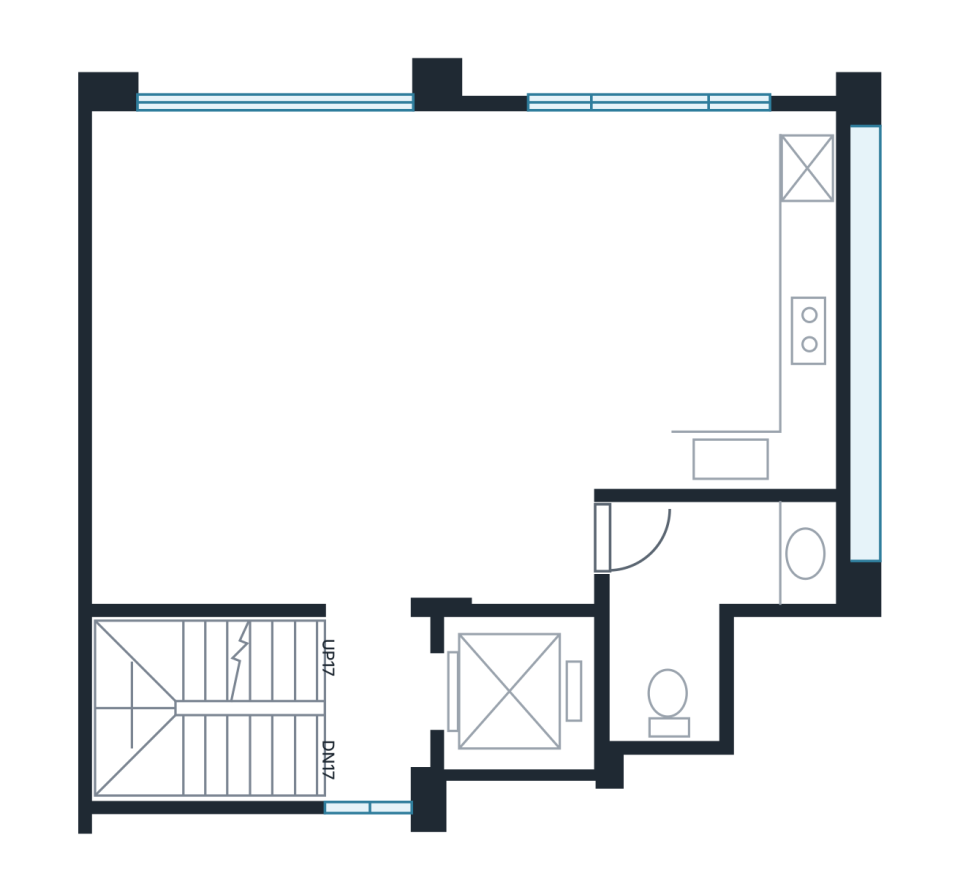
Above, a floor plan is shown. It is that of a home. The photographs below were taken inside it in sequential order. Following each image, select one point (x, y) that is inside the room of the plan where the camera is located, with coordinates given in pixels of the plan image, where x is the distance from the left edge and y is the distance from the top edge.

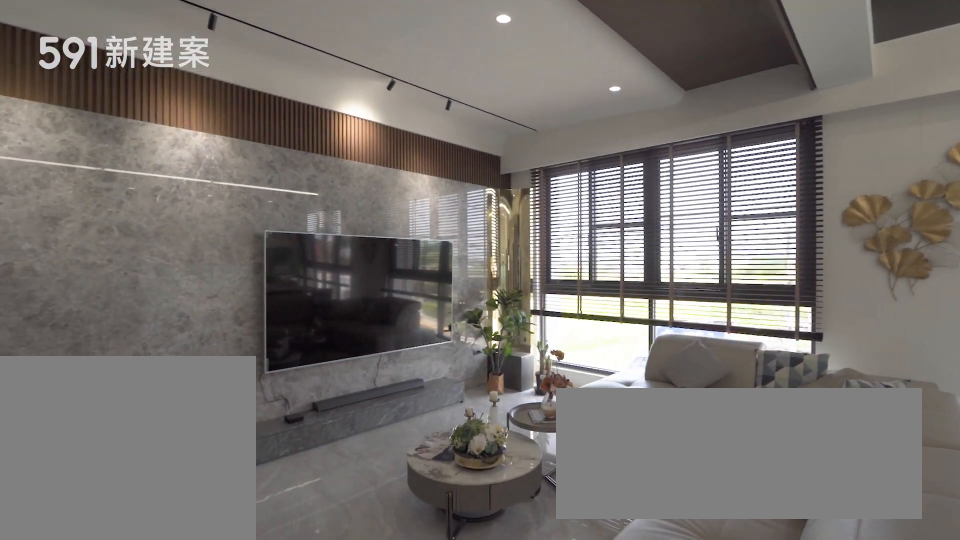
(341, 359)
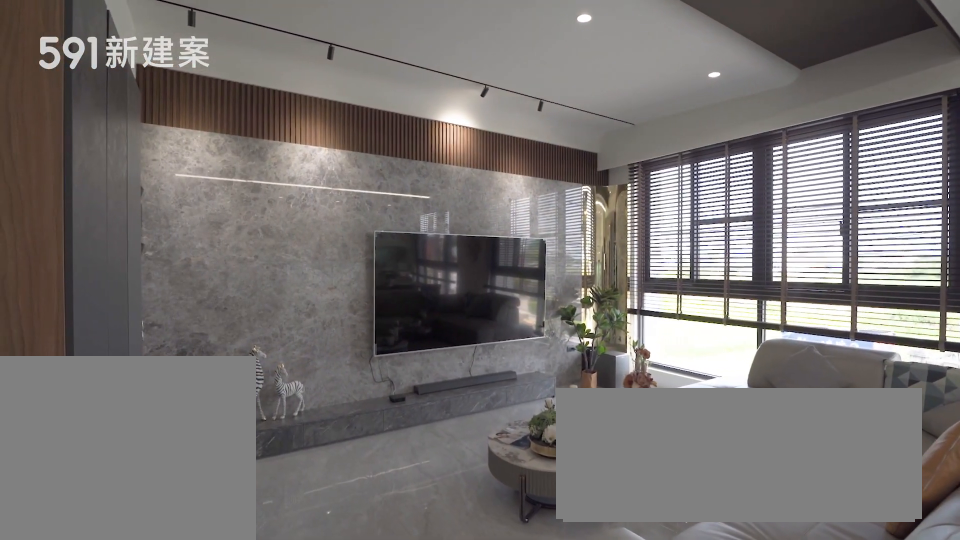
(341, 359)
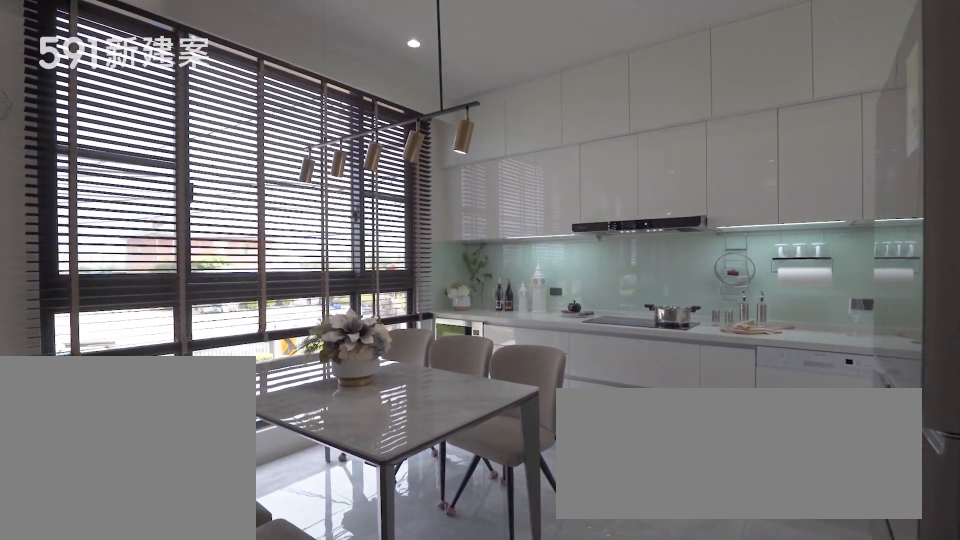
(713, 299)
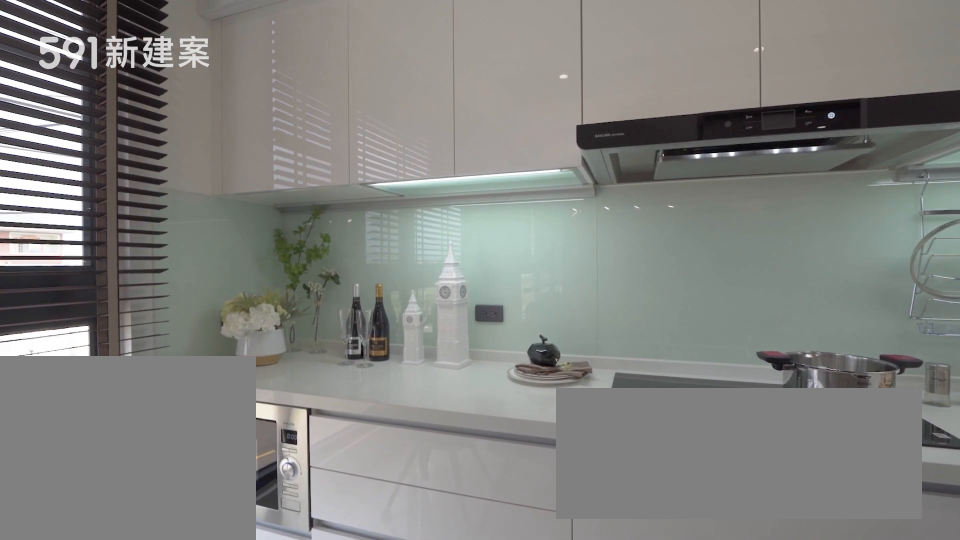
(713, 299)
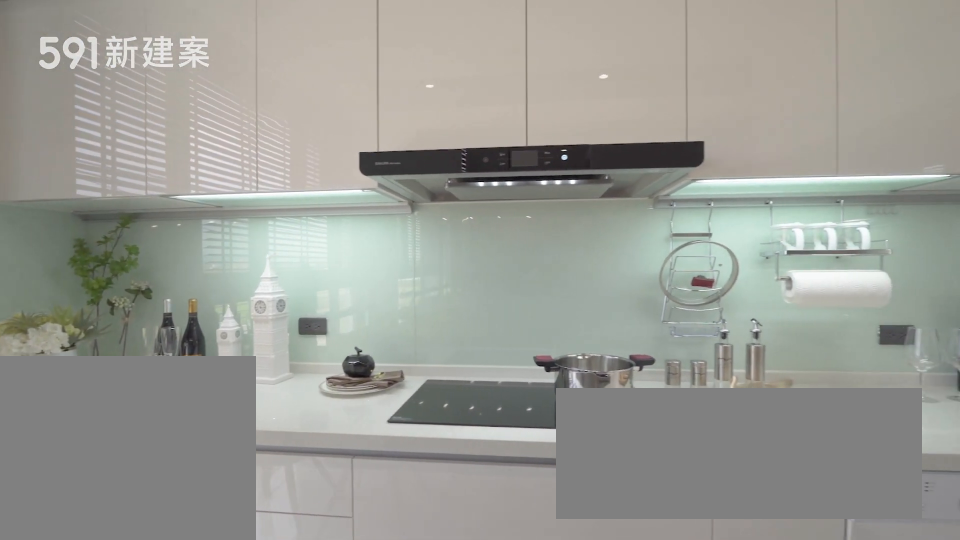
(713, 299)
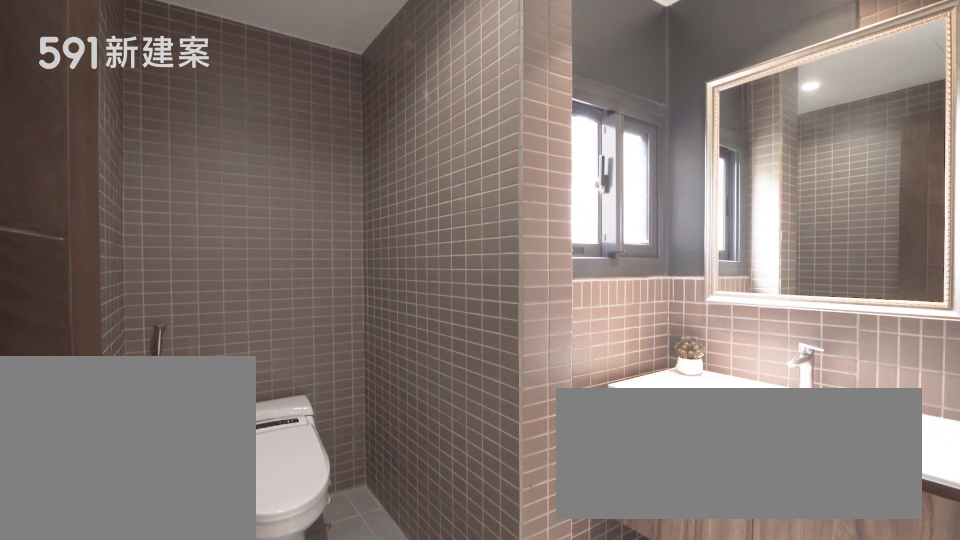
(702, 601)
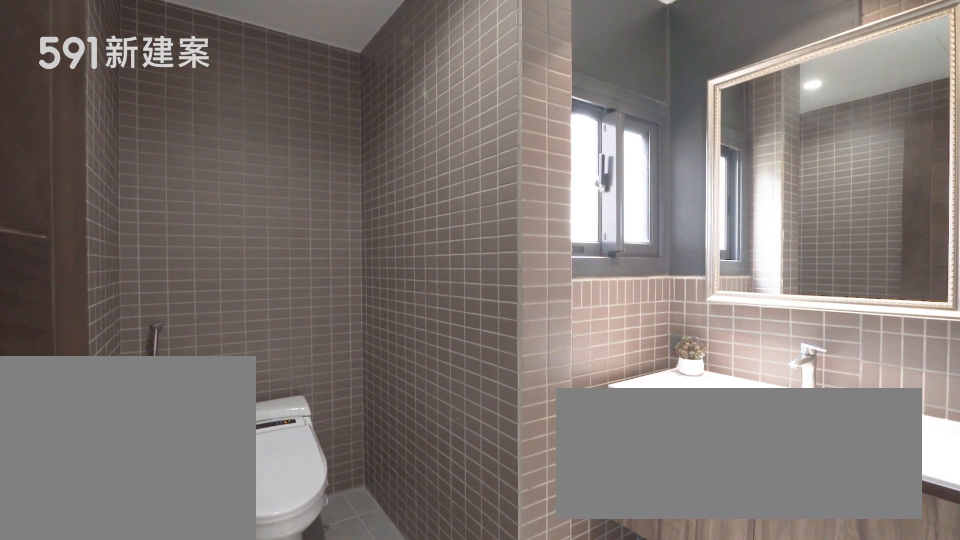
(702, 601)
